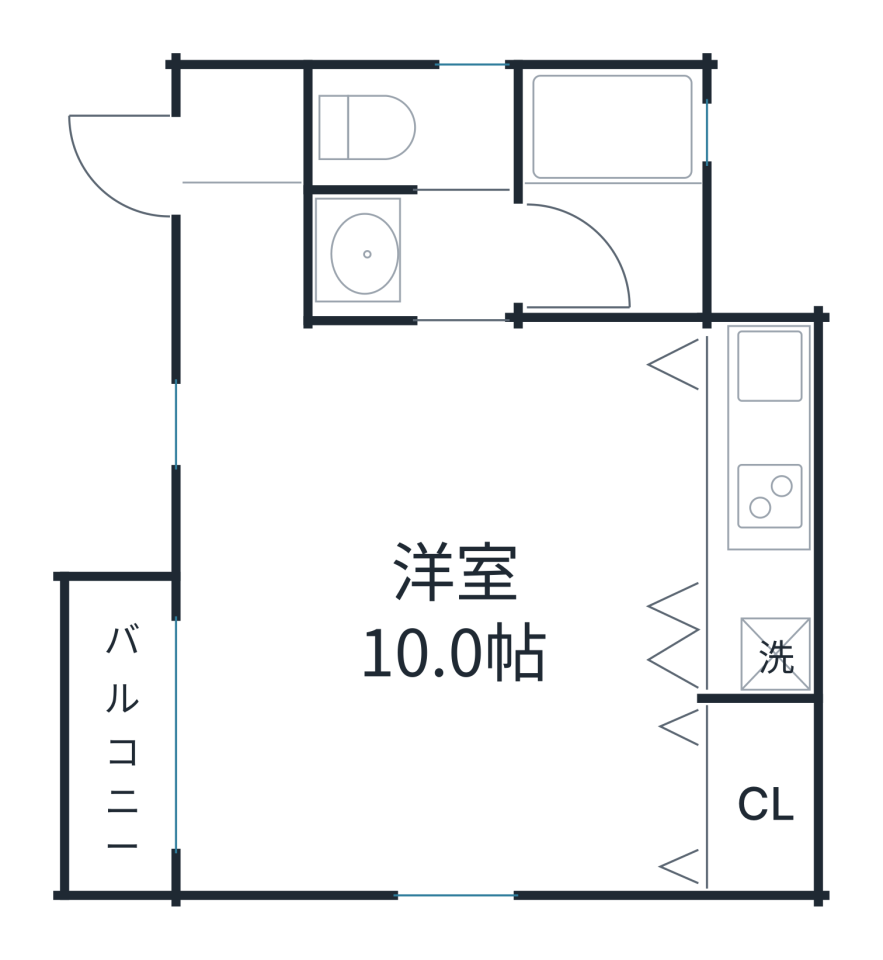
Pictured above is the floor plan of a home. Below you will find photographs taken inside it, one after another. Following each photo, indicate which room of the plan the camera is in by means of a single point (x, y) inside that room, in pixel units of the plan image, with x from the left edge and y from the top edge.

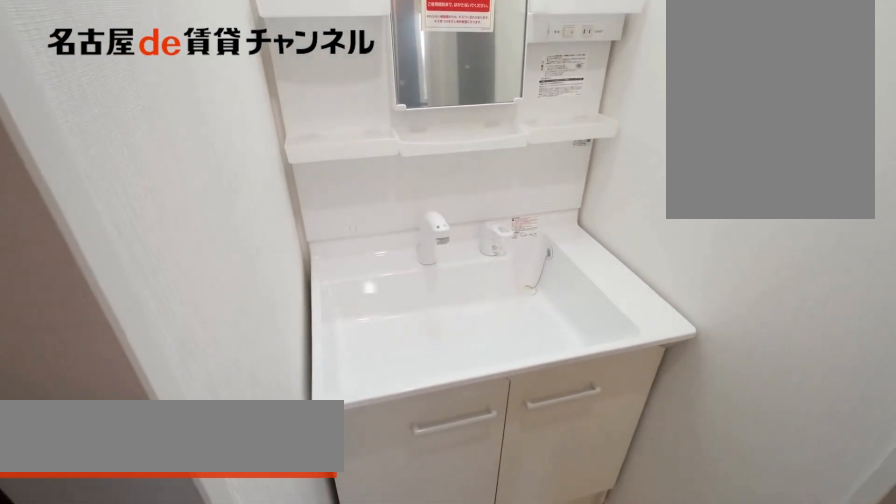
(411, 259)
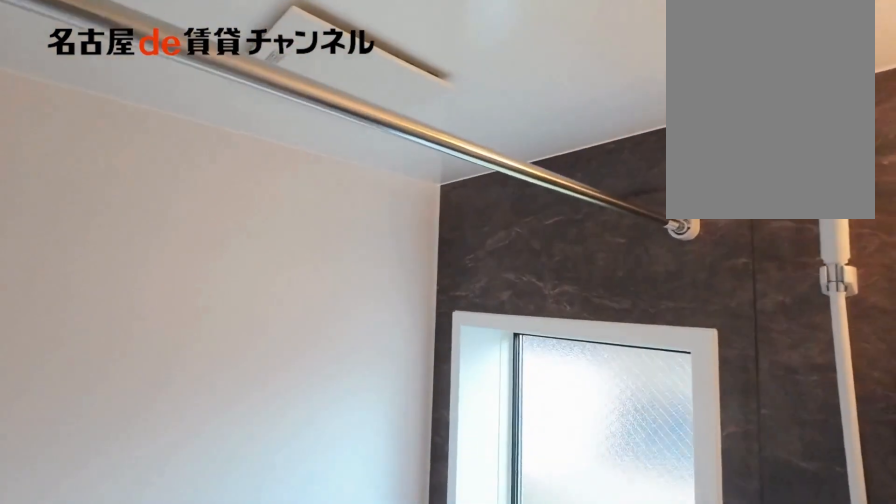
(612, 189)
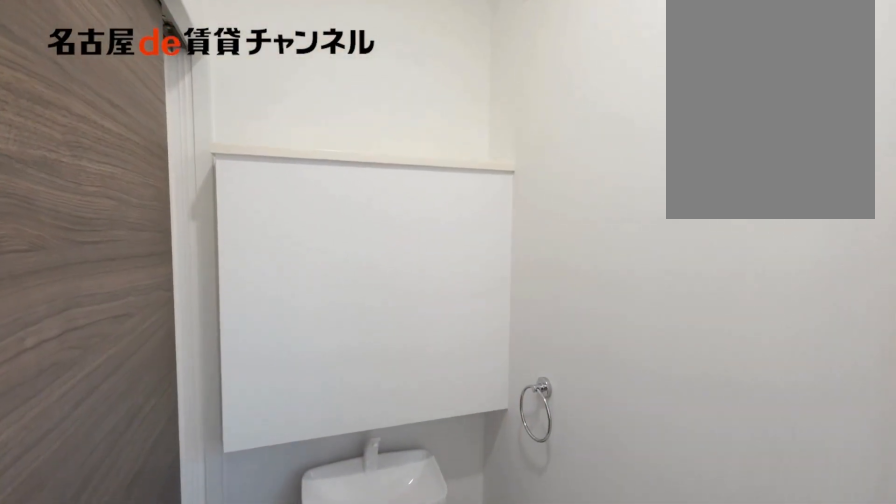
(411, 128)
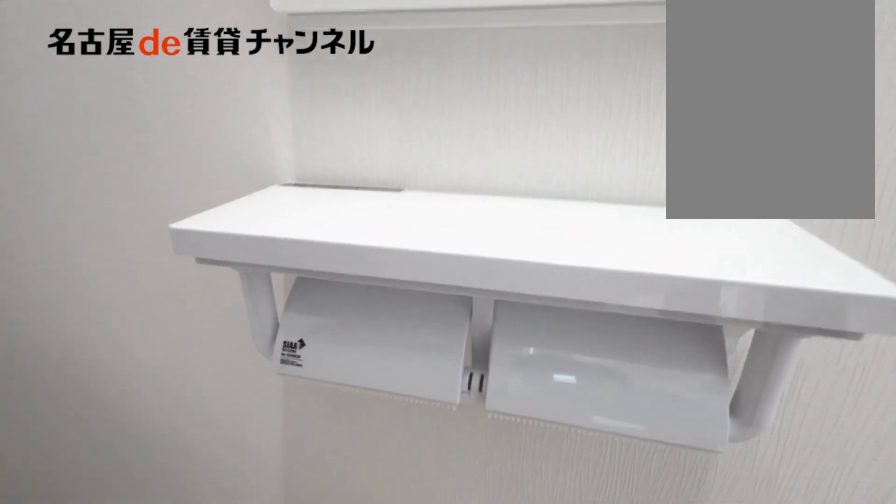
(411, 128)
